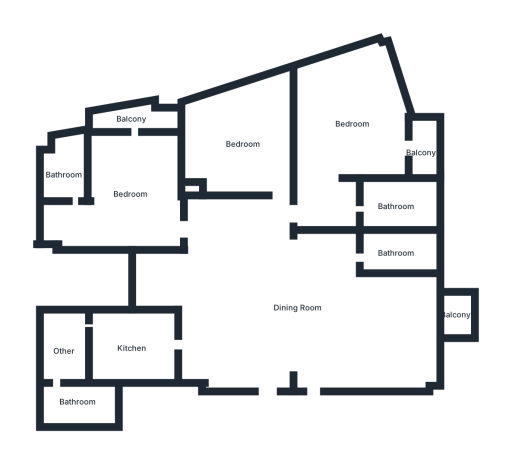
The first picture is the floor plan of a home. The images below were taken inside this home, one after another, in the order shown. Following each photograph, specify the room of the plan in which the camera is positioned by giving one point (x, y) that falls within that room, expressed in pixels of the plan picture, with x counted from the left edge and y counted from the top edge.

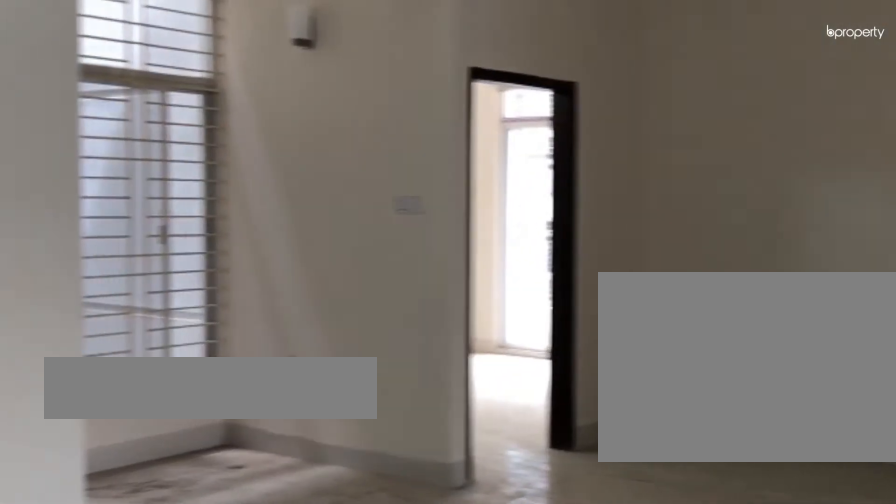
(296, 308)
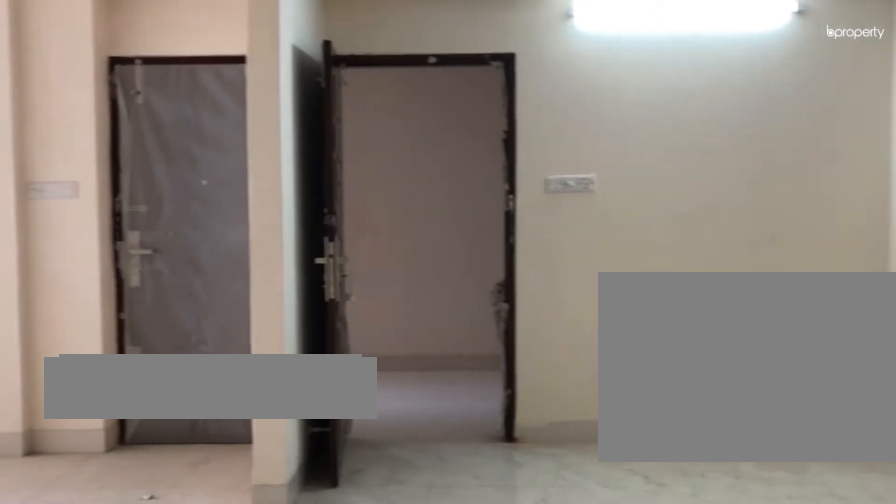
(296, 308)
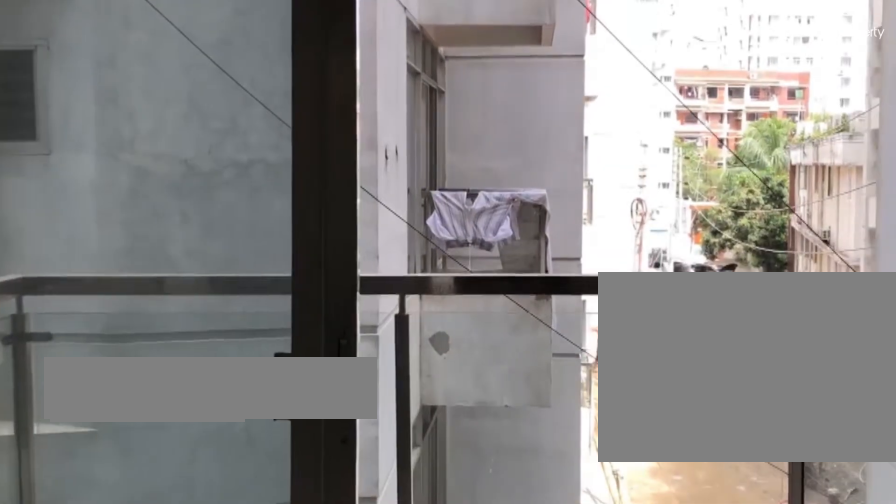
(455, 315)
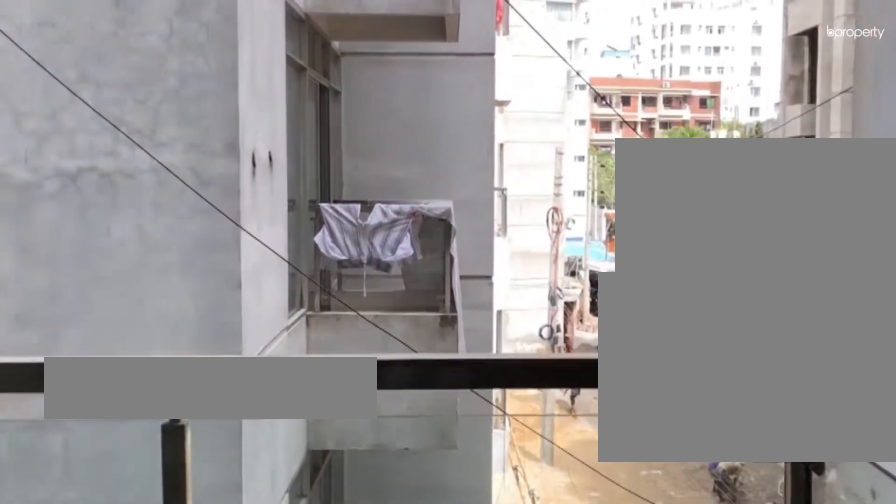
(455, 315)
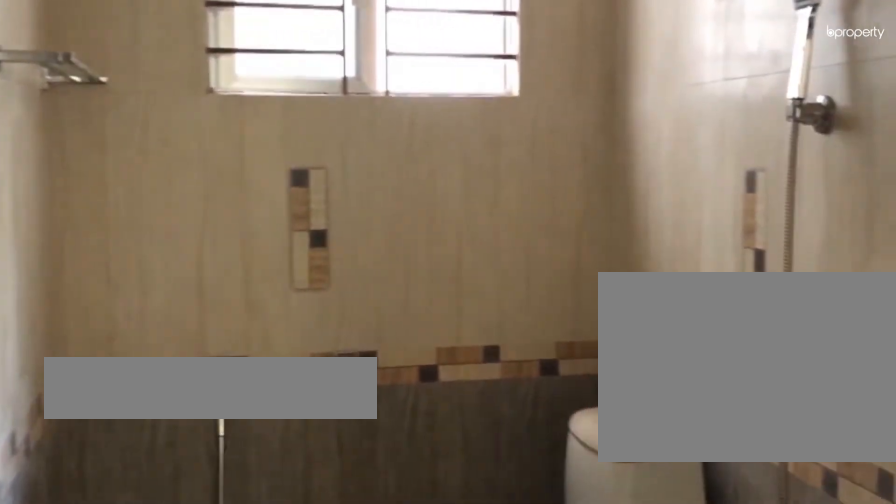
(394, 254)
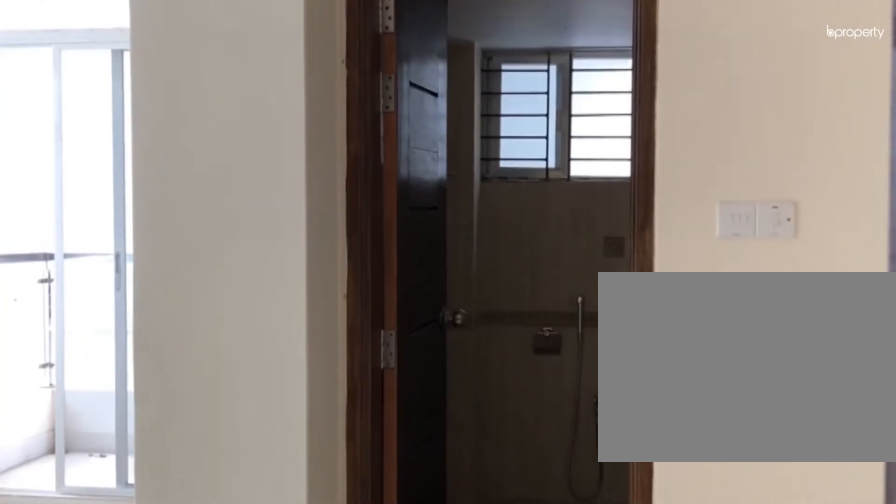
(316, 210)
